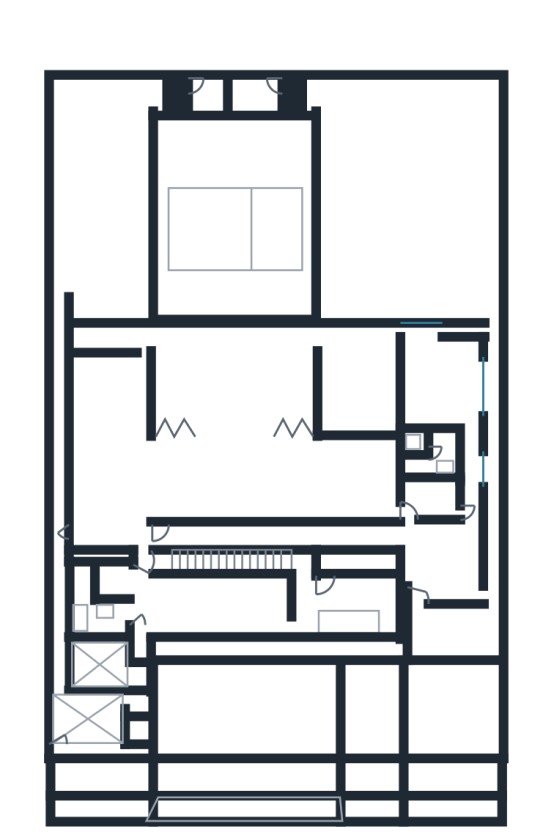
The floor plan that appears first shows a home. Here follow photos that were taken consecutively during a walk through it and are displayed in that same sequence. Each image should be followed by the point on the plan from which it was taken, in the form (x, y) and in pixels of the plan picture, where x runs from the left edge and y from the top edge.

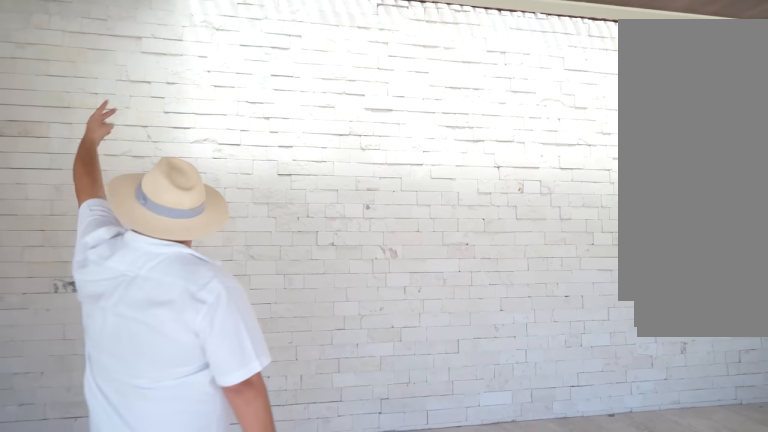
(195, 668)
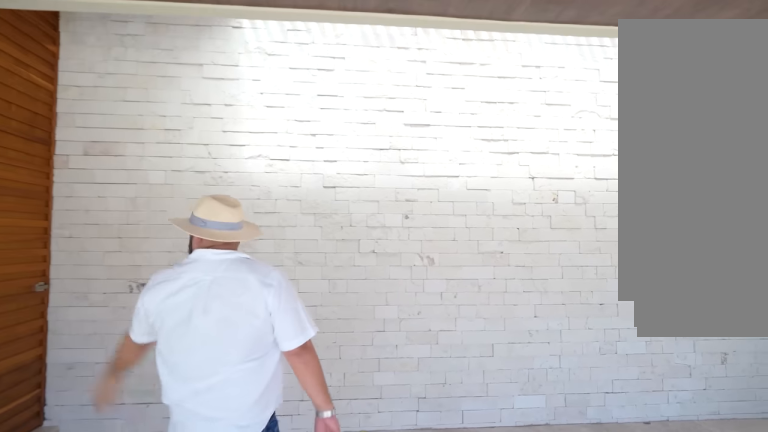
(195, 668)
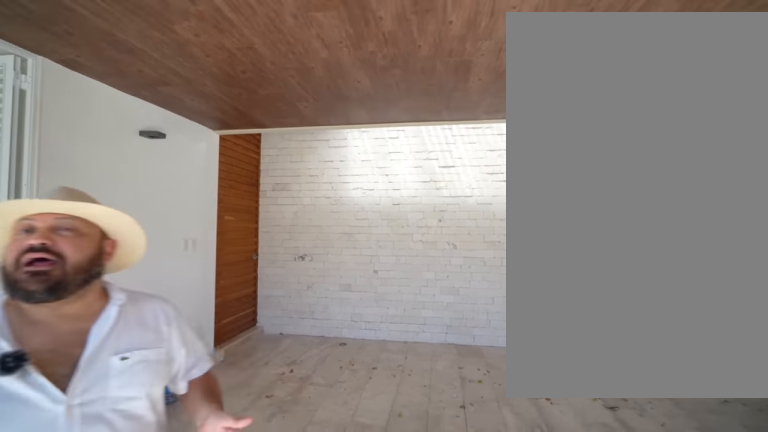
(202, 675)
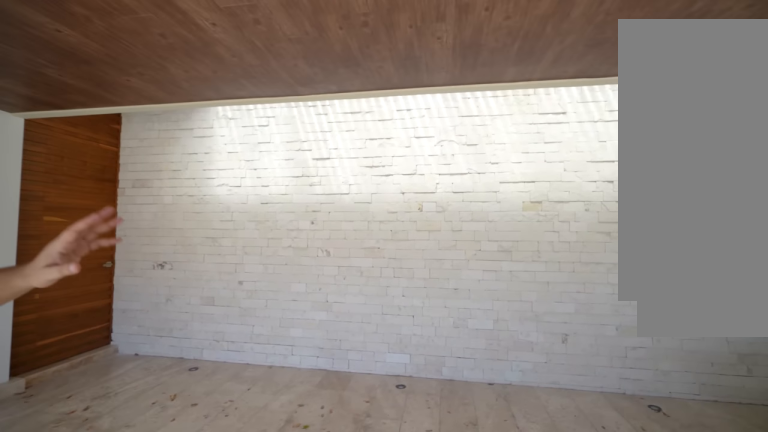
(216, 707)
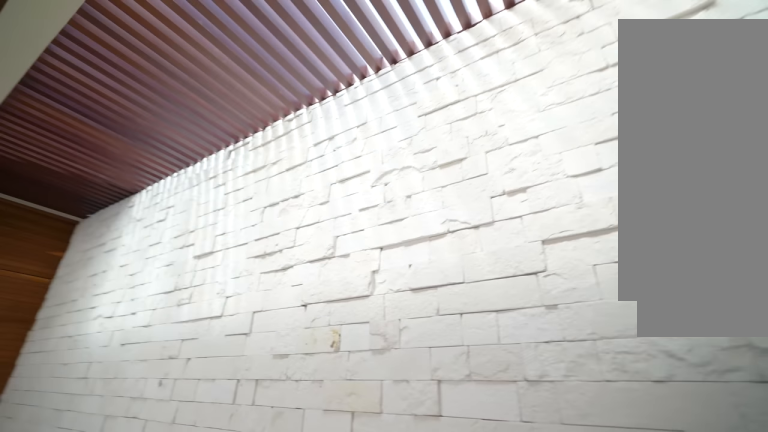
(207, 666)
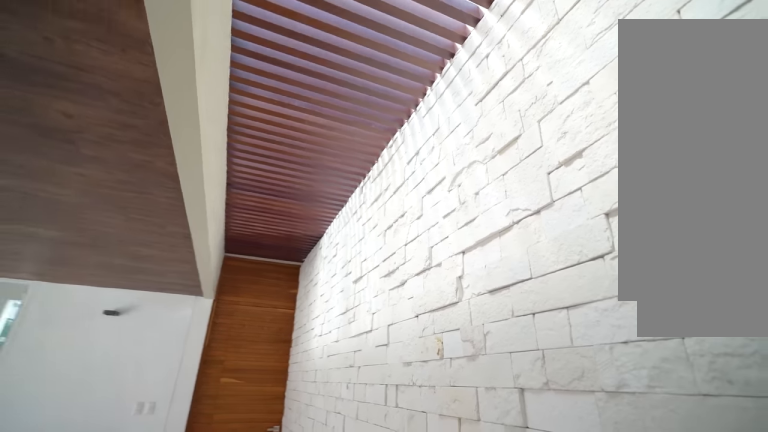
(216, 658)
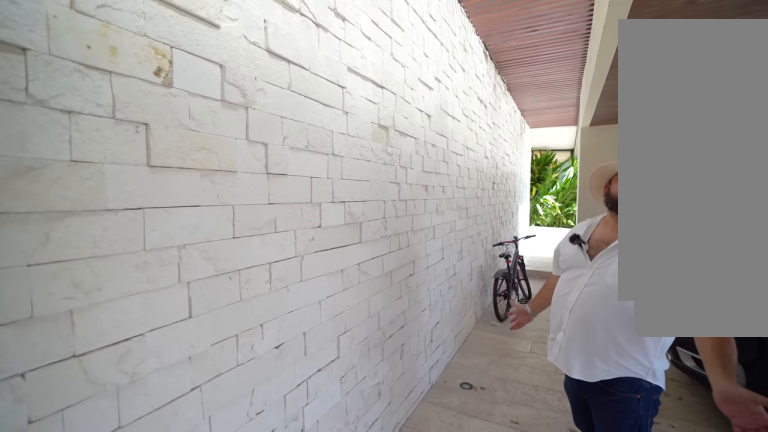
(202, 662)
